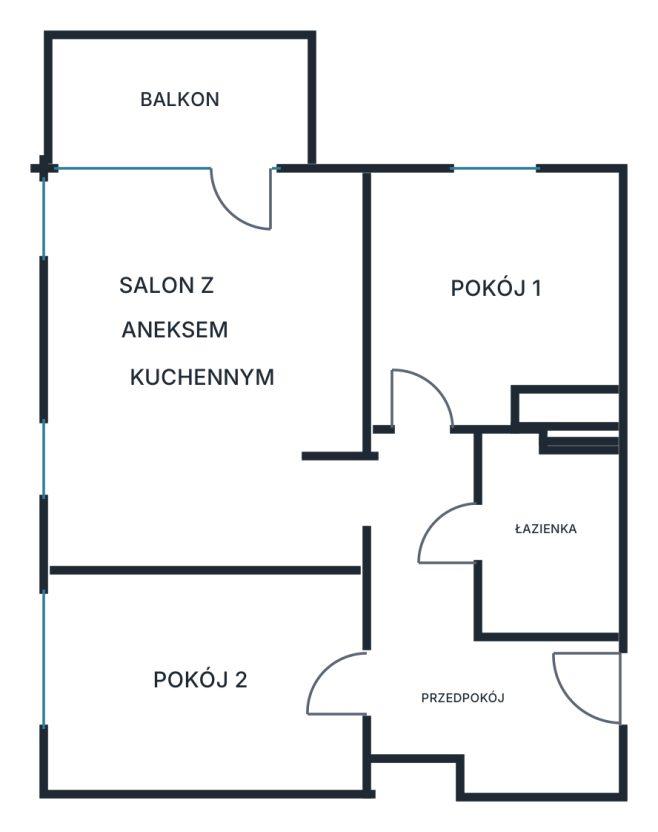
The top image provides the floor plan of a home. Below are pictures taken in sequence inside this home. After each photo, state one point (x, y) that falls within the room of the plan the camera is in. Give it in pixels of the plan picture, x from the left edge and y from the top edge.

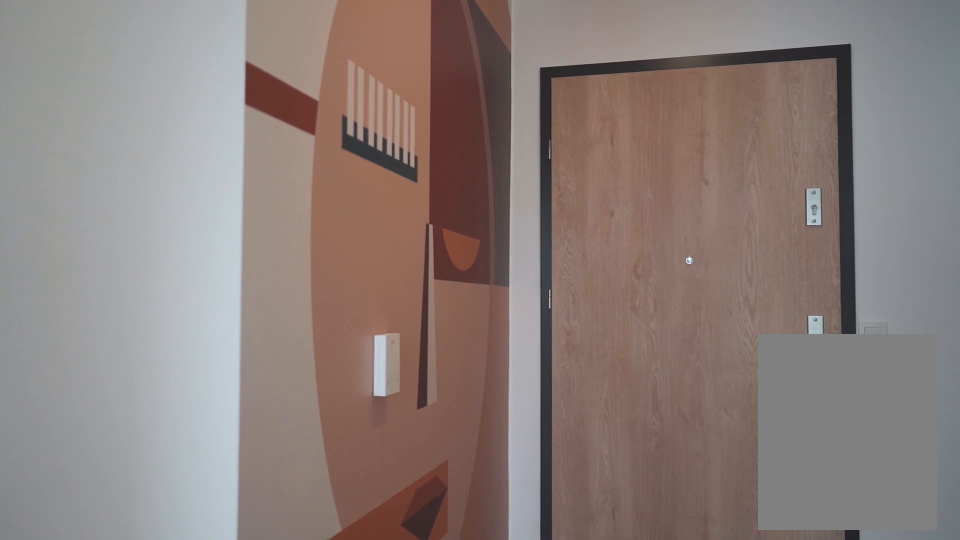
(464, 644)
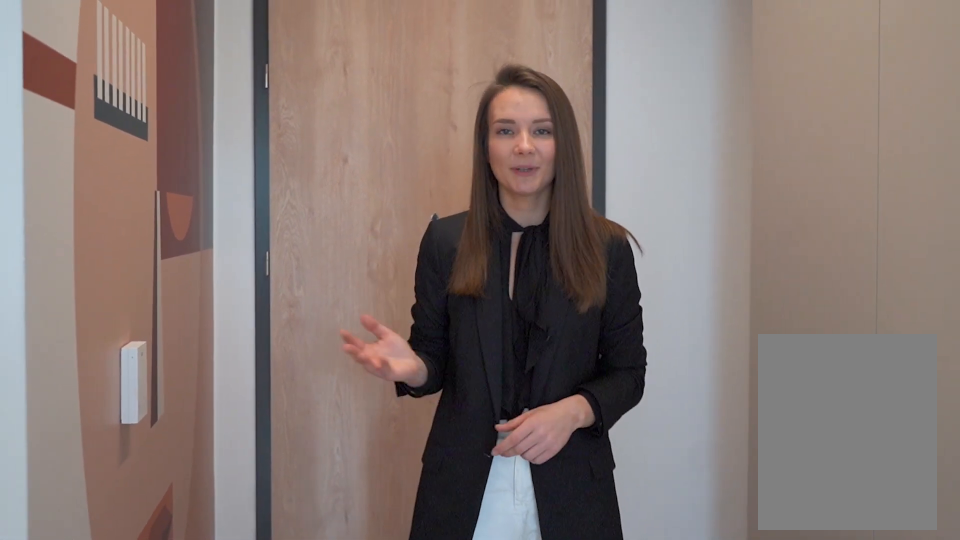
(465, 644)
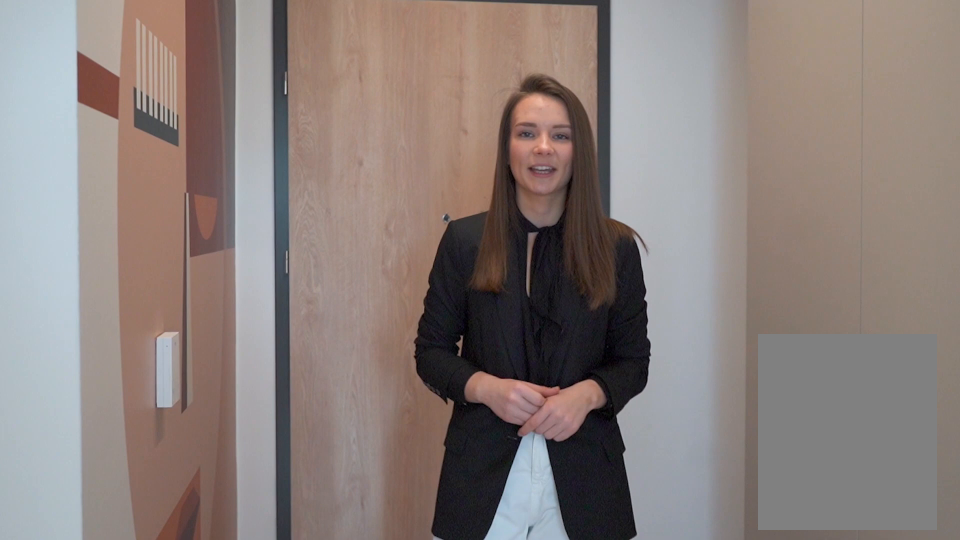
(465, 644)
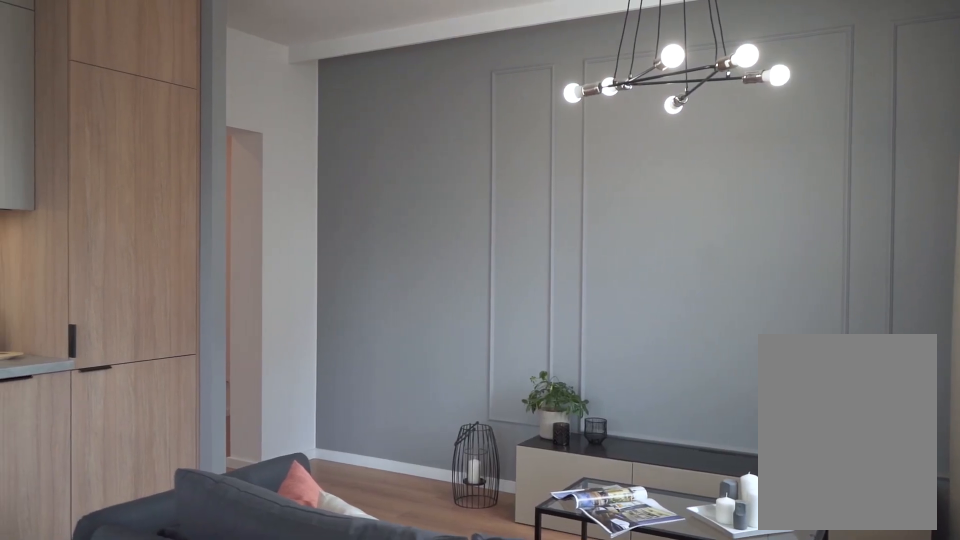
(203, 371)
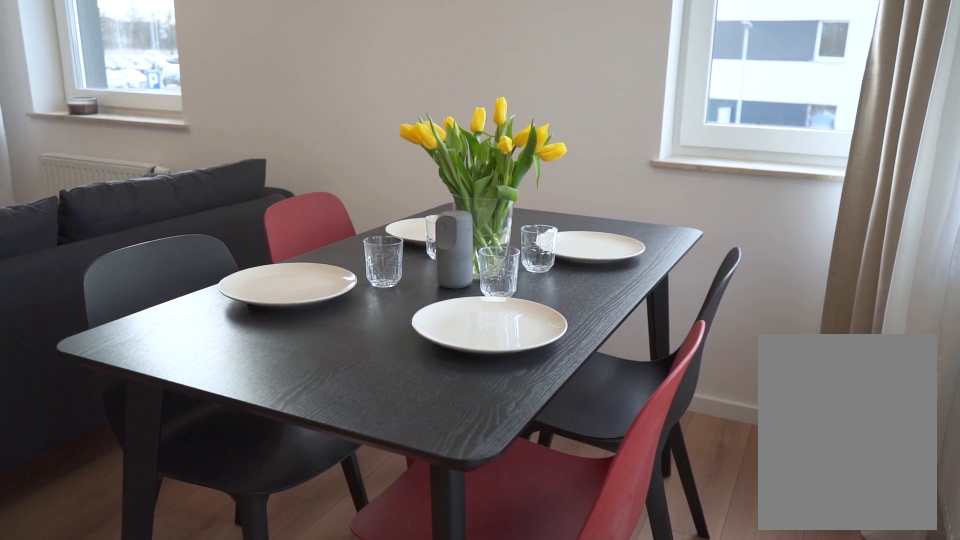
(203, 371)
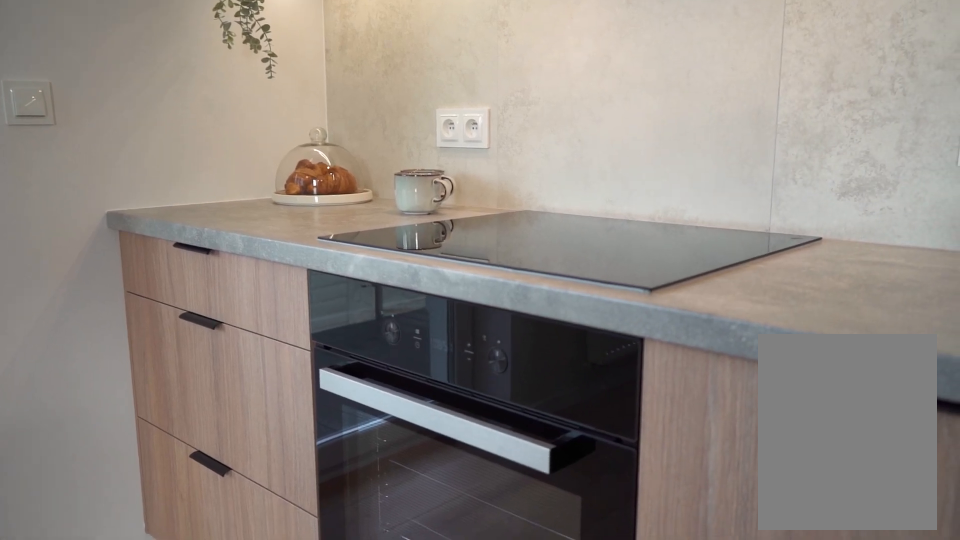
(209, 371)
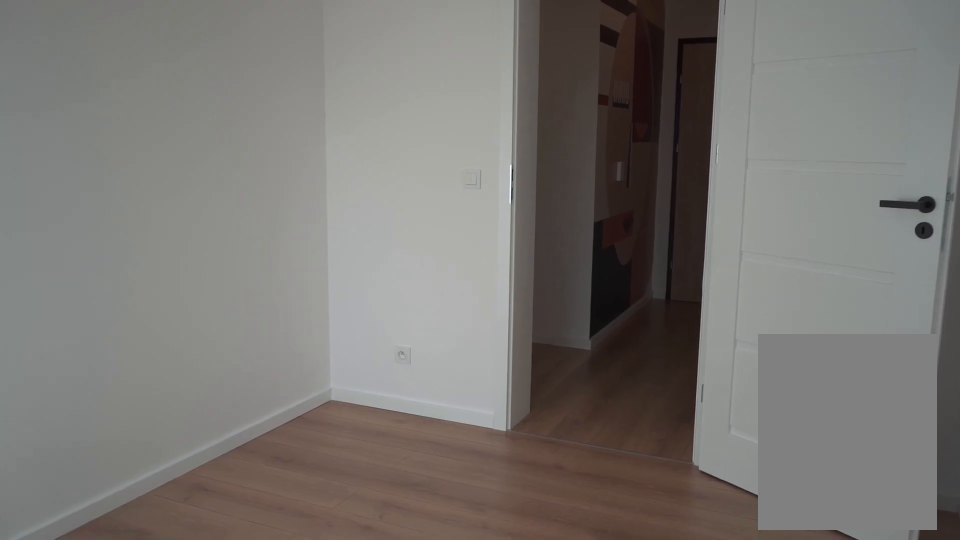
(200, 678)
